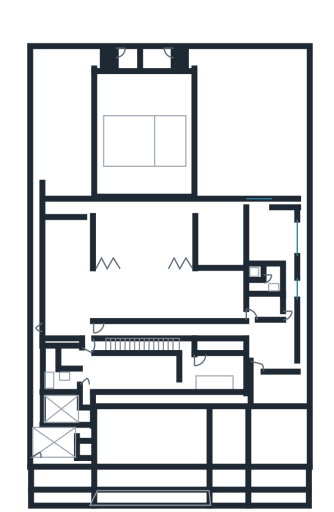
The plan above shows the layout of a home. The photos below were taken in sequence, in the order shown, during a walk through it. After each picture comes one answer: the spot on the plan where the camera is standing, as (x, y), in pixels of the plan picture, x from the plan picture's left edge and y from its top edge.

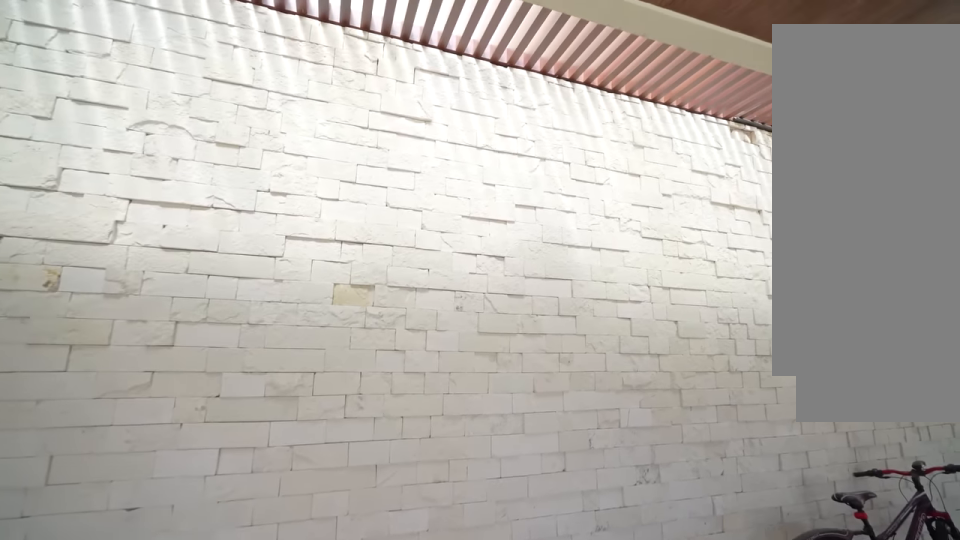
(133, 436)
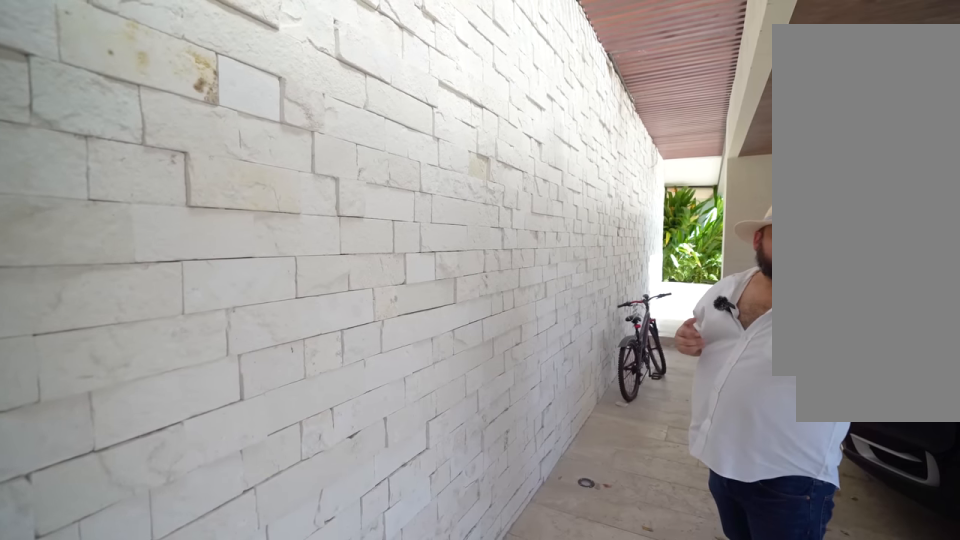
(124, 406)
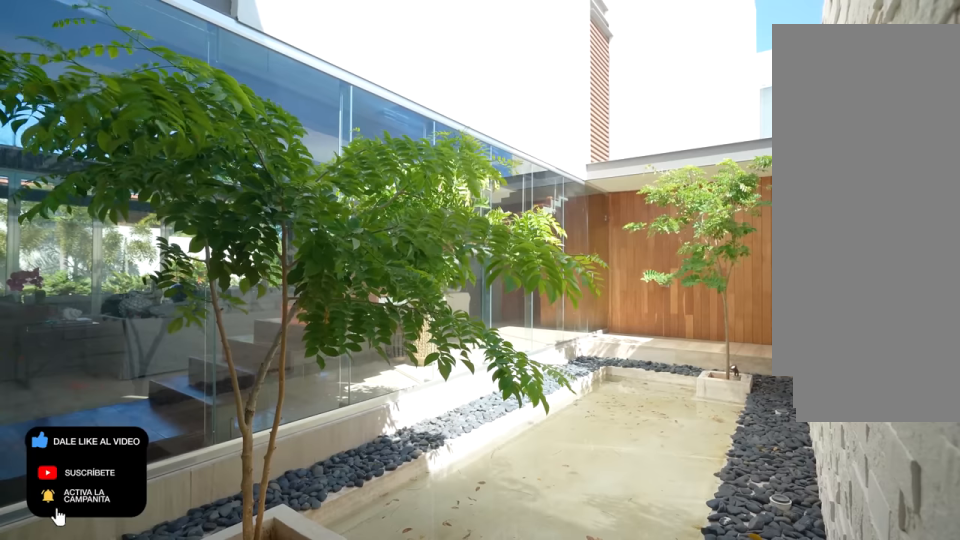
(98, 383)
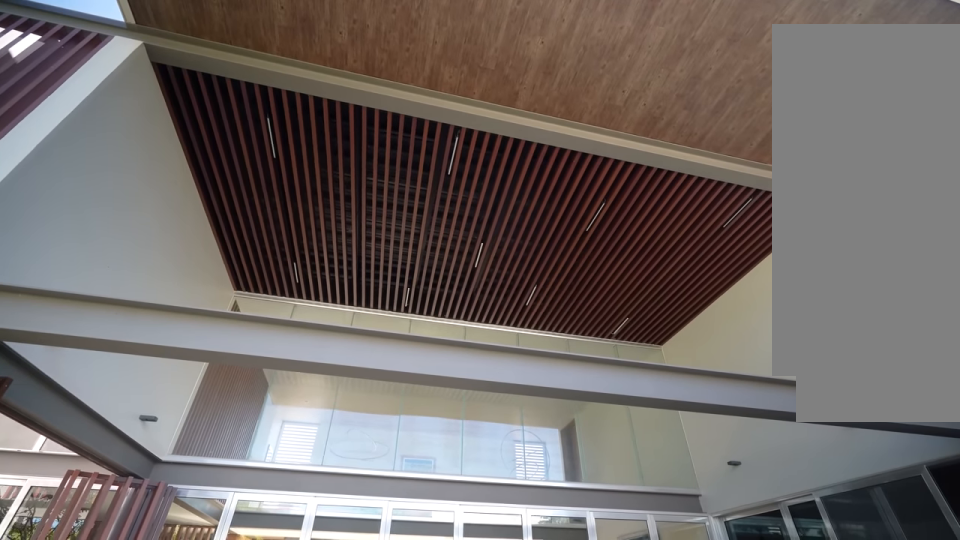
(148, 194)
